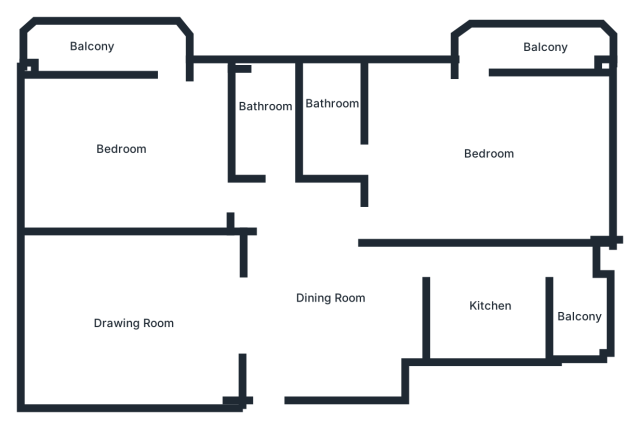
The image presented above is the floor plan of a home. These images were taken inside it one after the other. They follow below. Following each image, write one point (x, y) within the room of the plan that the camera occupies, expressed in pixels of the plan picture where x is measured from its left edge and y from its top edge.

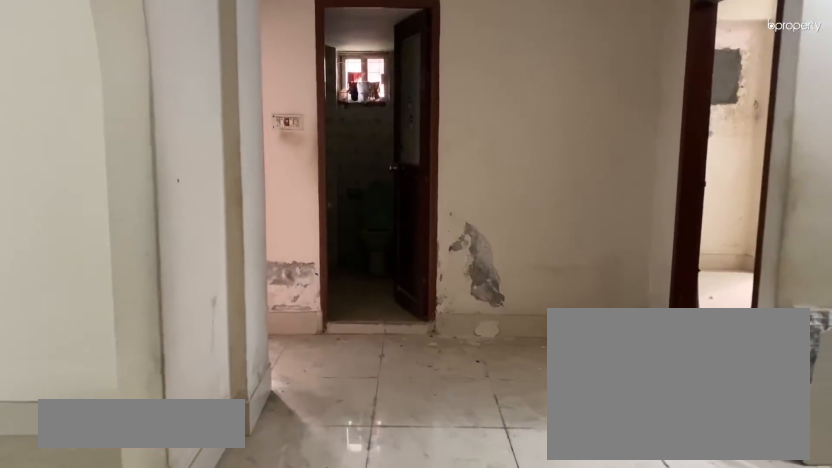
(324, 289)
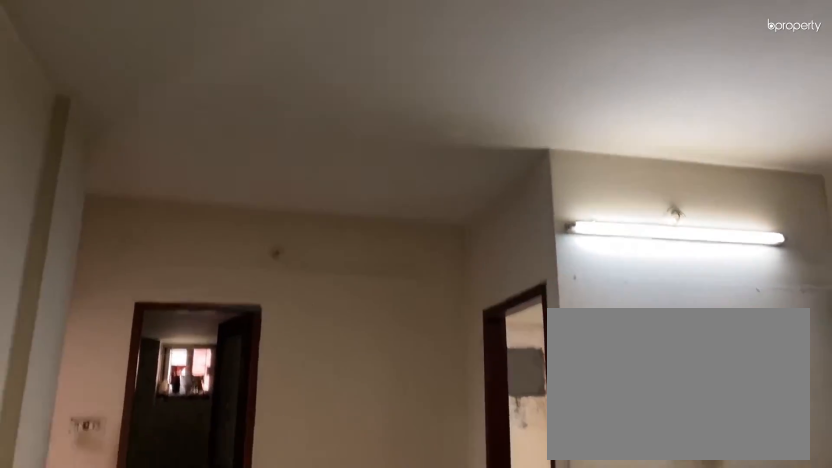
(324, 289)
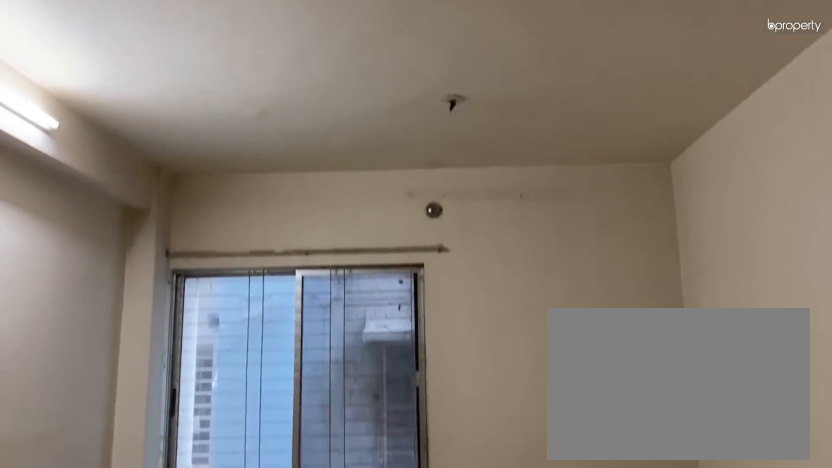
(127, 314)
